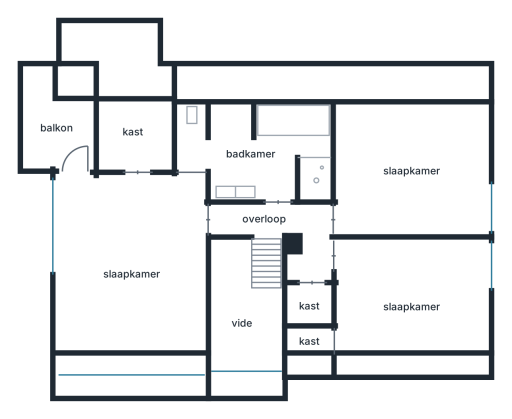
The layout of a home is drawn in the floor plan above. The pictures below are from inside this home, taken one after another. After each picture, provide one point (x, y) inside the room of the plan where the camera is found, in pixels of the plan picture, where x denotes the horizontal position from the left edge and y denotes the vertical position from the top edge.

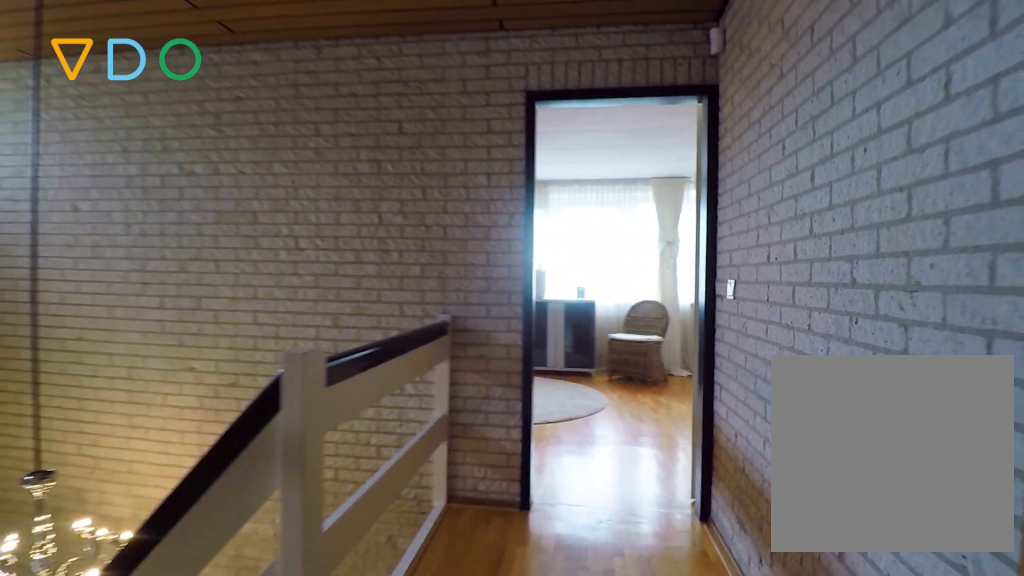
(283, 233)
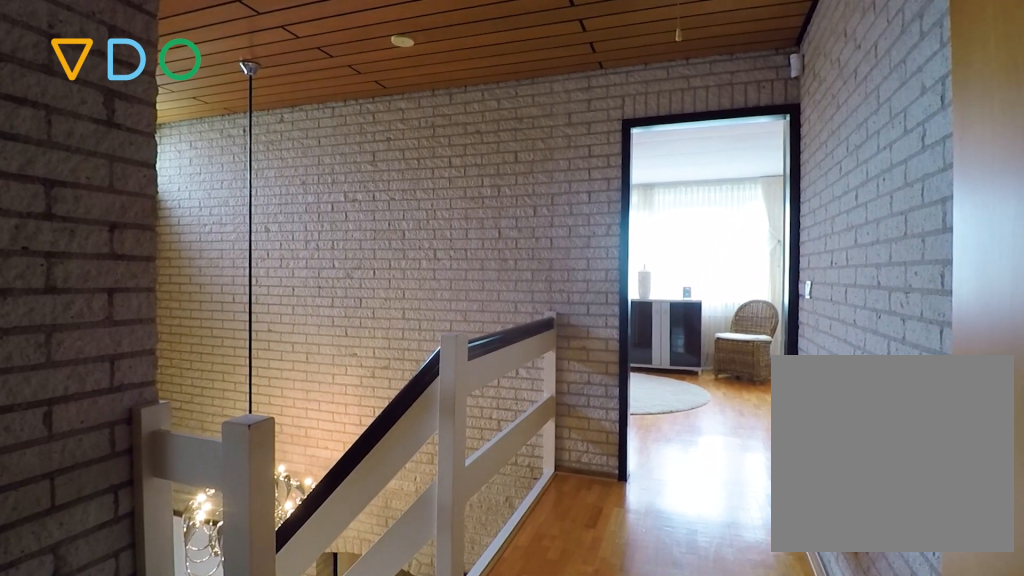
(283, 233)
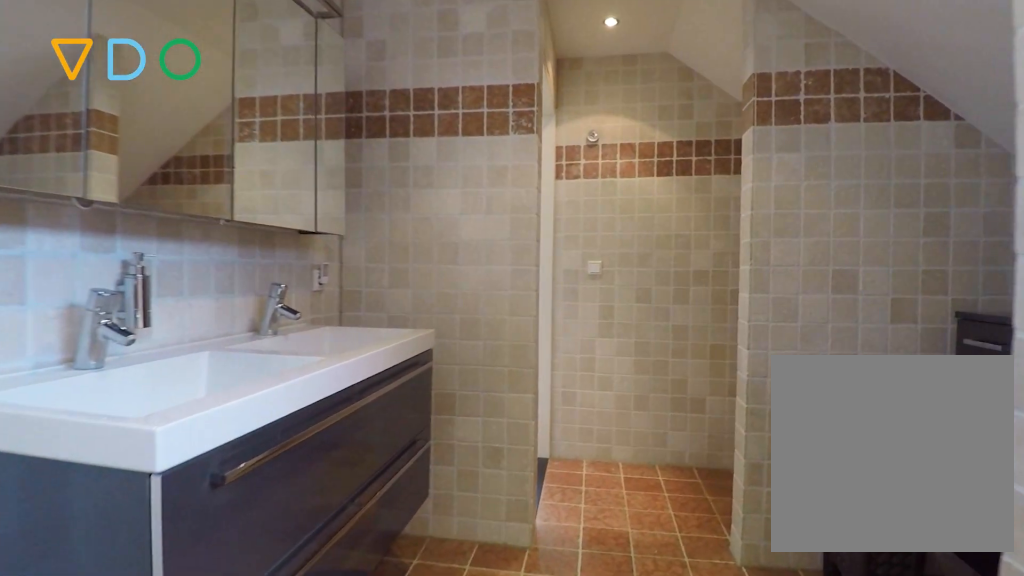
(254, 152)
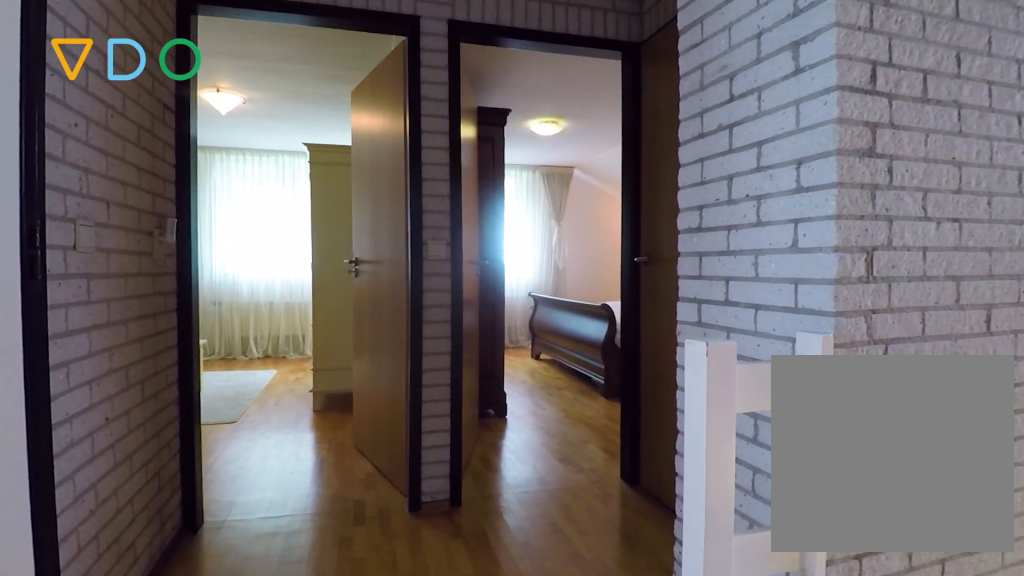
(283, 233)
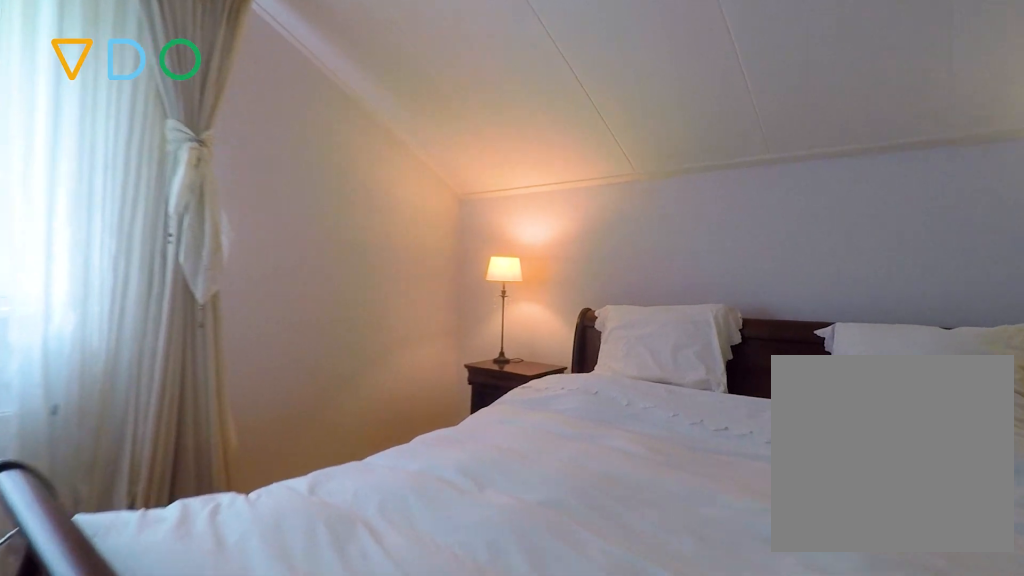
(411, 296)
